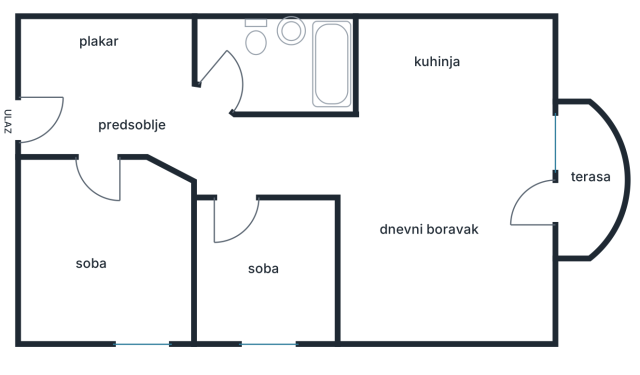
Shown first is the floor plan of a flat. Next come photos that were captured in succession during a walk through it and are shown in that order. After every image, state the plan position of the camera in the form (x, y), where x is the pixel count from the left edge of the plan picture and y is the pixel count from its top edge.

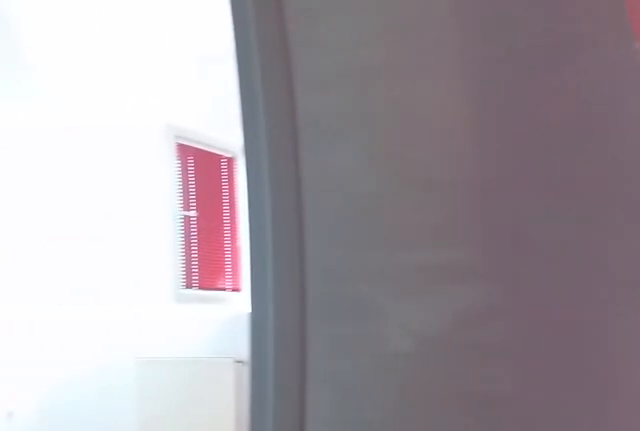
(218, 121)
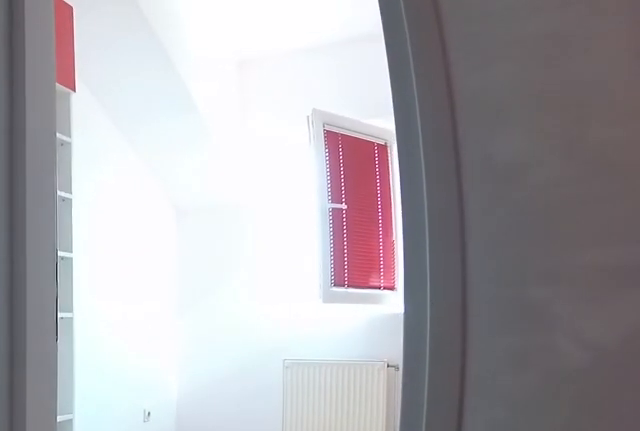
(217, 128)
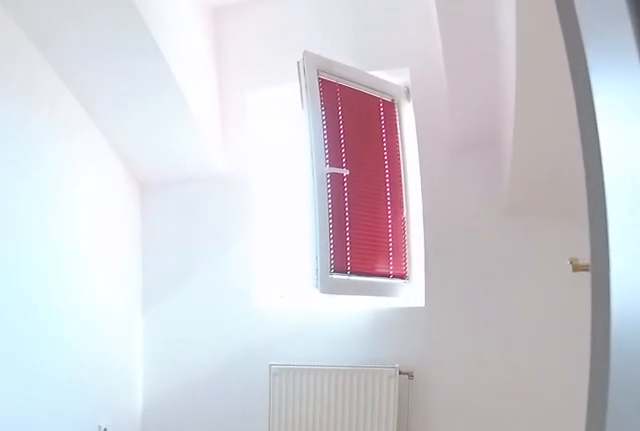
(227, 154)
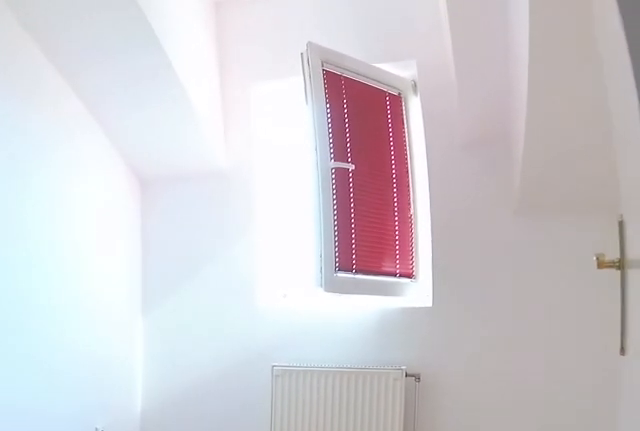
(229, 159)
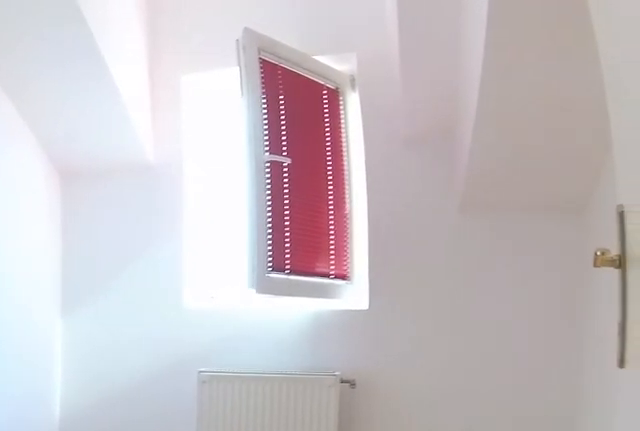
(233, 169)
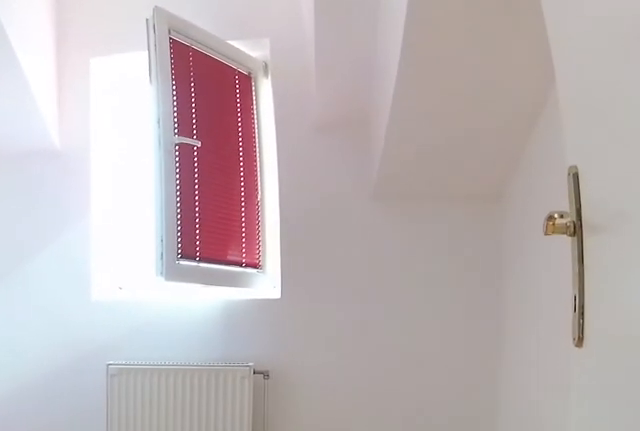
(233, 180)
